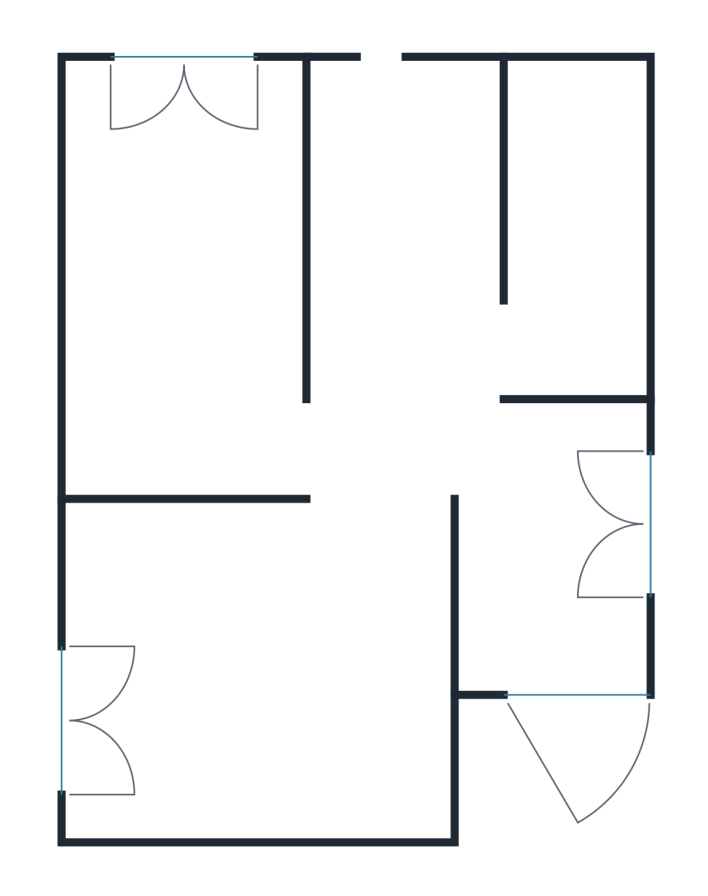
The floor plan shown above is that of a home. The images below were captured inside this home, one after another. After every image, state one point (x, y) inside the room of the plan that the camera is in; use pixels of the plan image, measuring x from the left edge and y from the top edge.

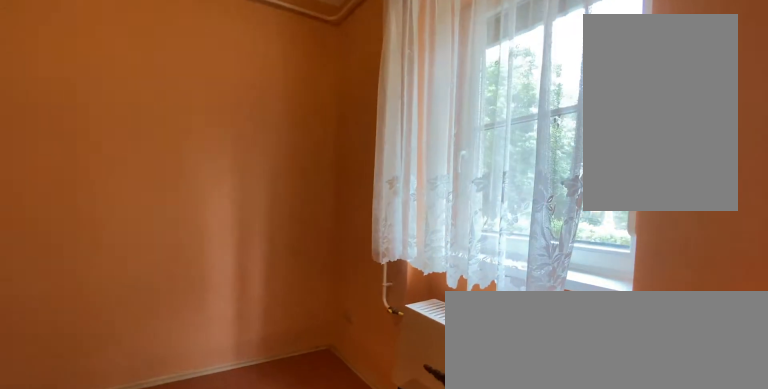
(173, 273)
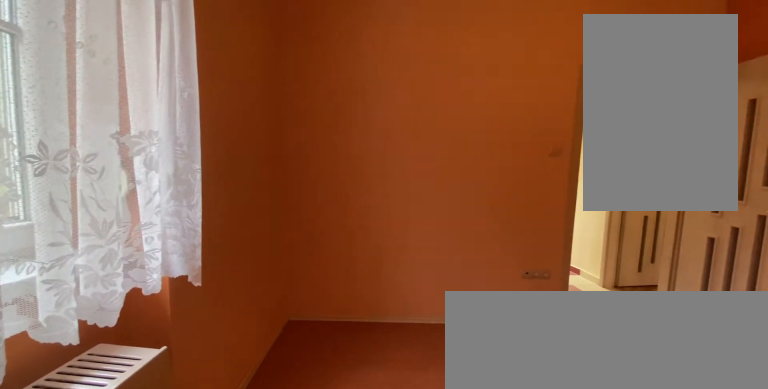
(173, 272)
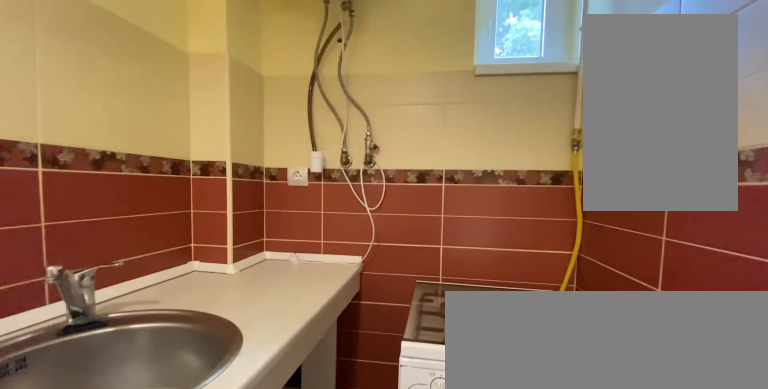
(407, 247)
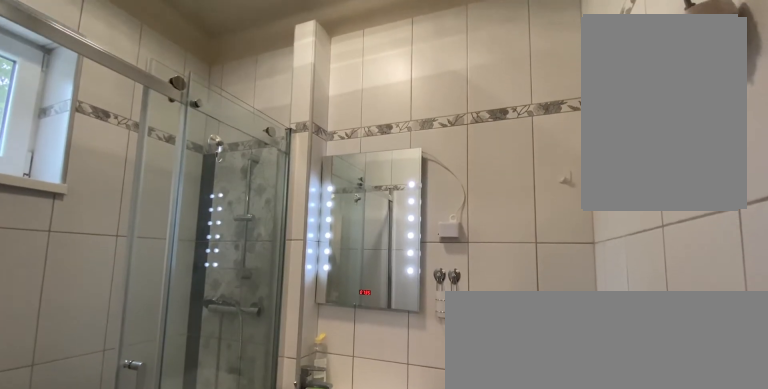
(578, 267)
